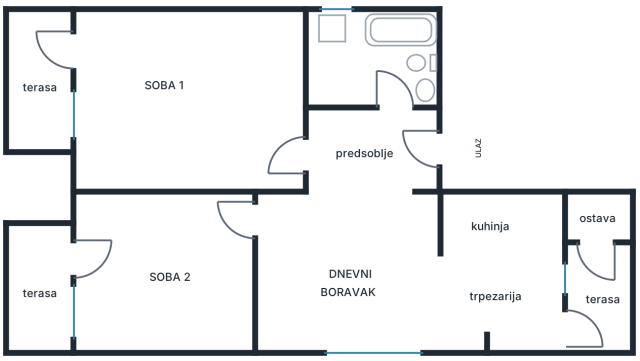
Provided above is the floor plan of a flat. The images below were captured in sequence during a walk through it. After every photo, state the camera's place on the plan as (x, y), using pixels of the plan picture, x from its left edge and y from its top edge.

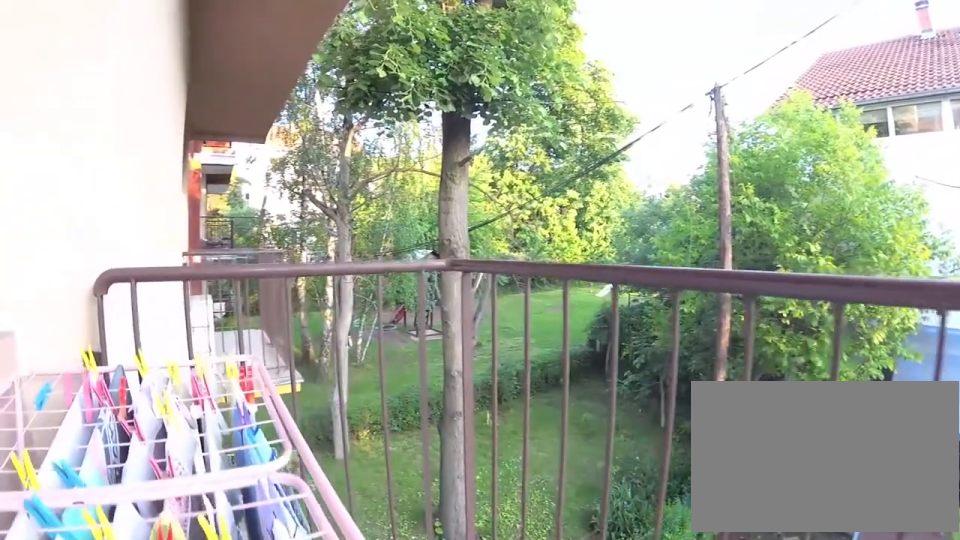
(60, 58)
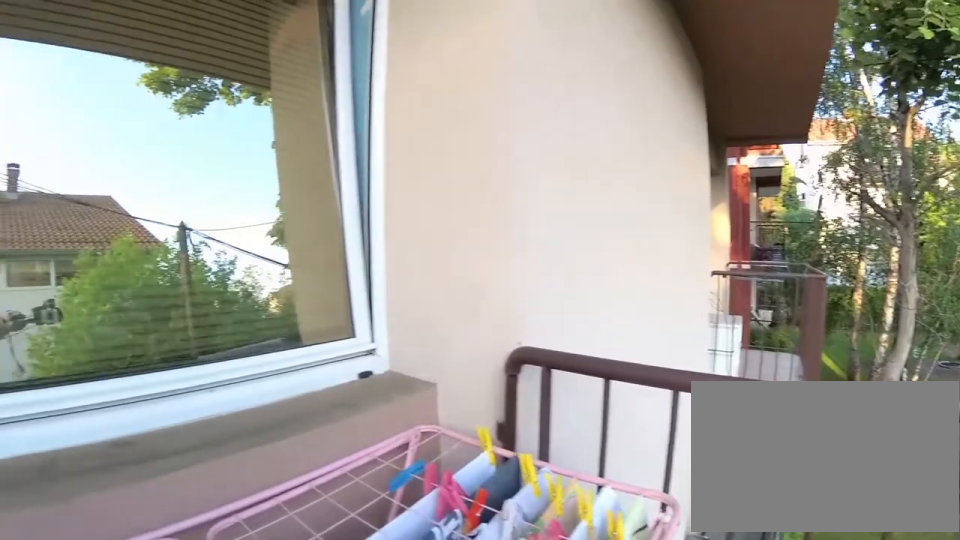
(27, 69)
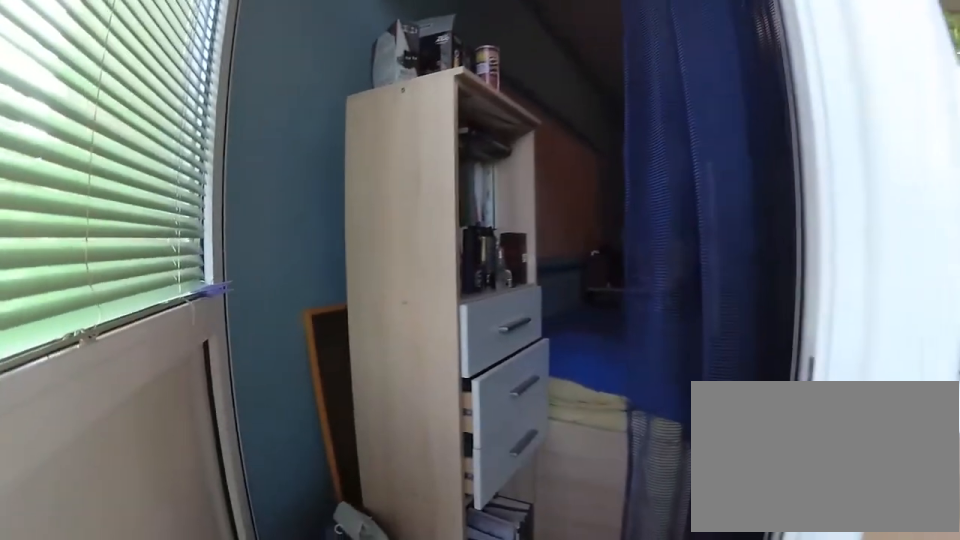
(14, 47)
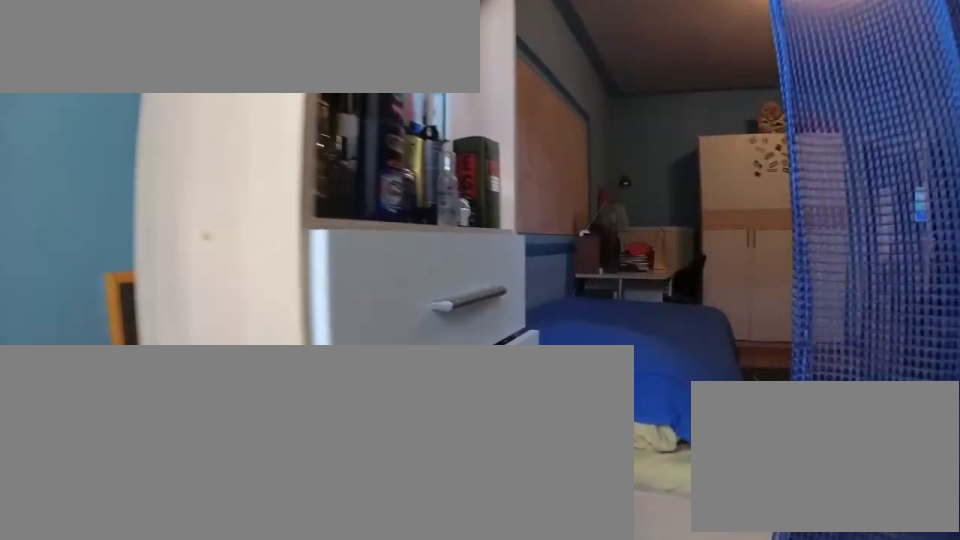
(41, 47)
